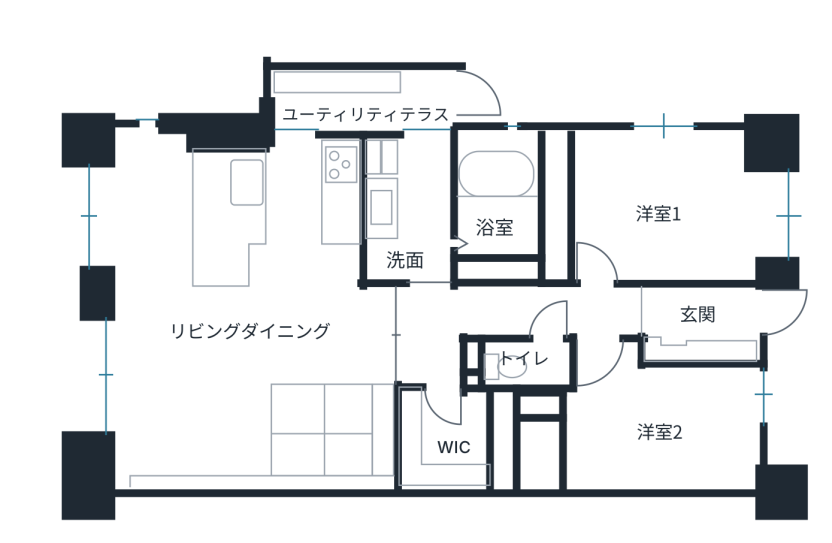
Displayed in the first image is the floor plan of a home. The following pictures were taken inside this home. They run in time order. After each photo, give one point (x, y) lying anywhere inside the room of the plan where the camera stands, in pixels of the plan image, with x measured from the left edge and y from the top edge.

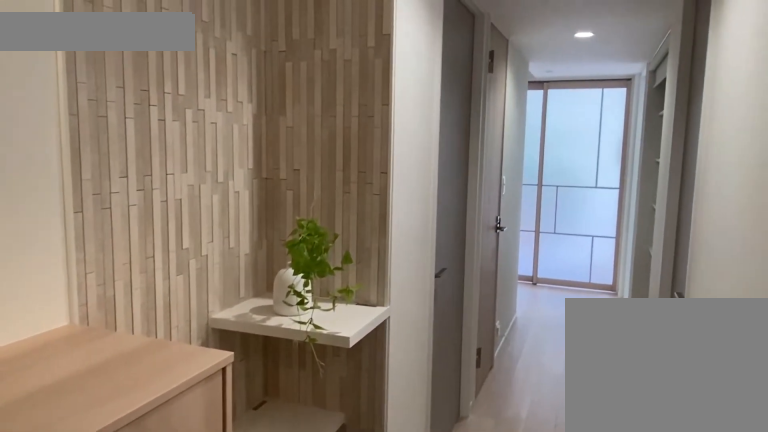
(720, 316)
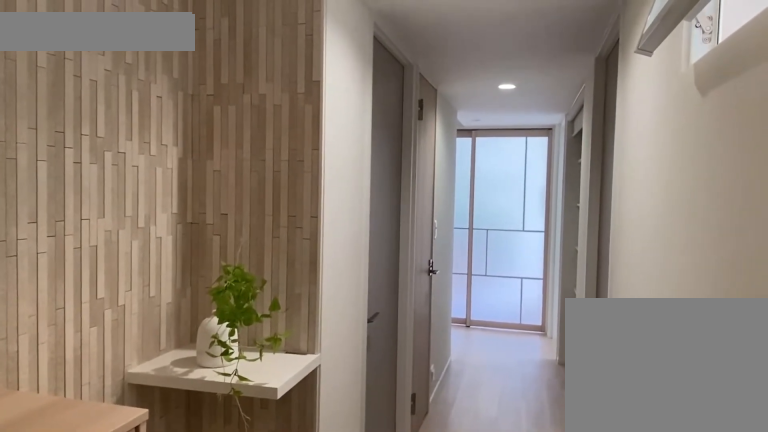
(720, 316)
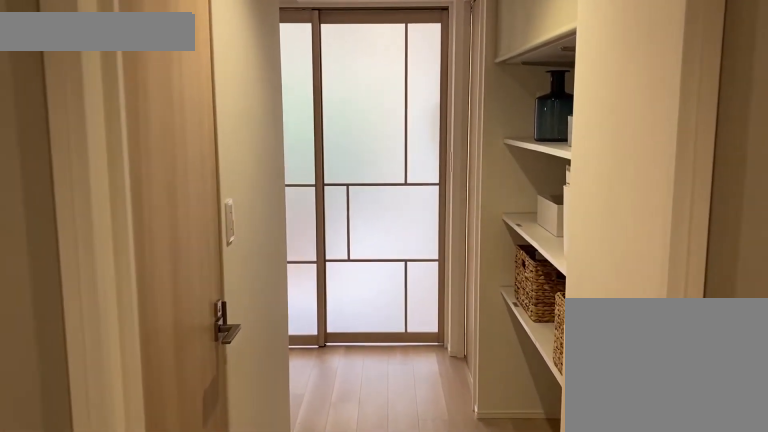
(573, 317)
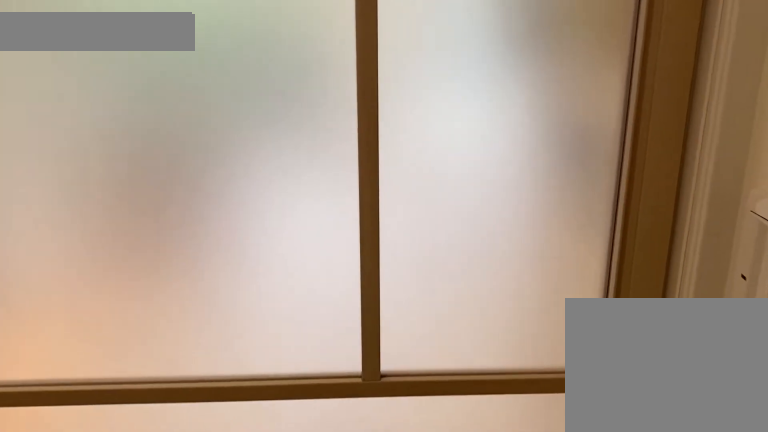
(433, 317)
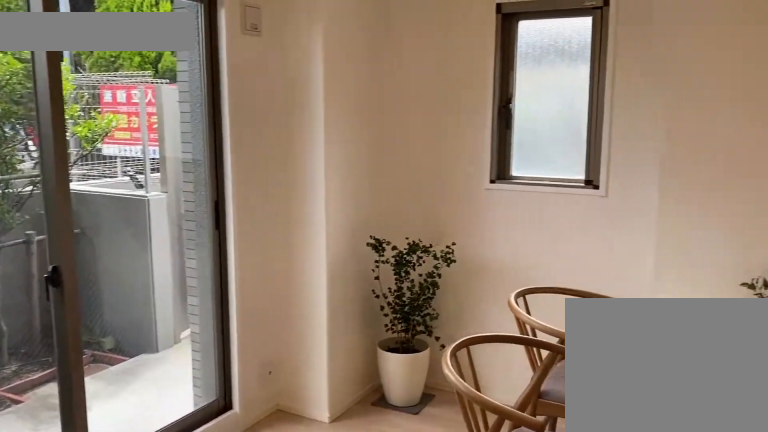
(179, 319)
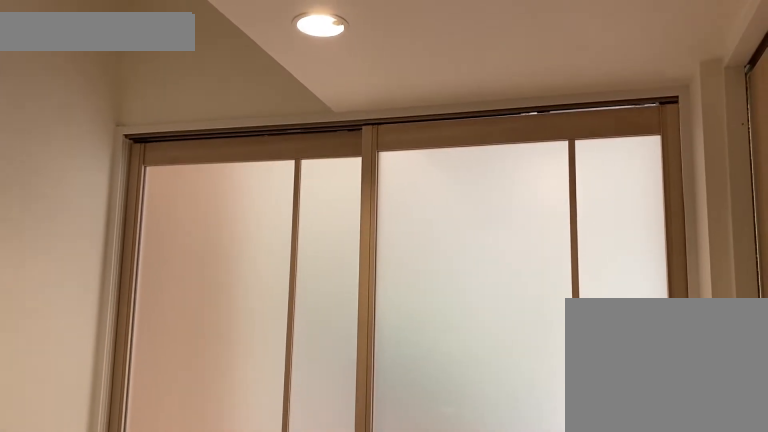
(393, 333)
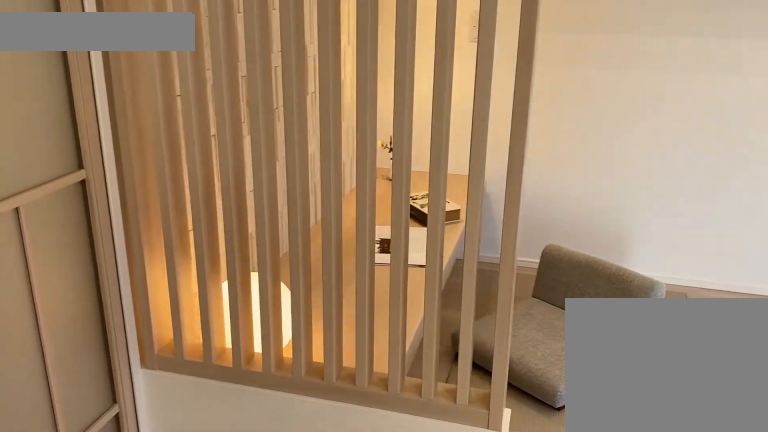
(331, 426)
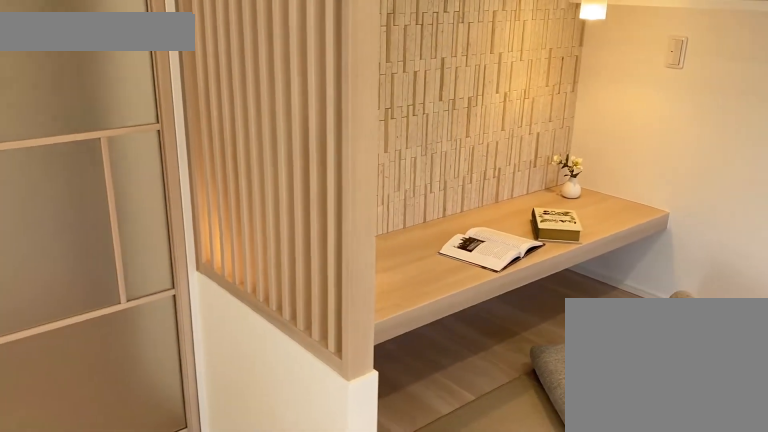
(331, 426)
